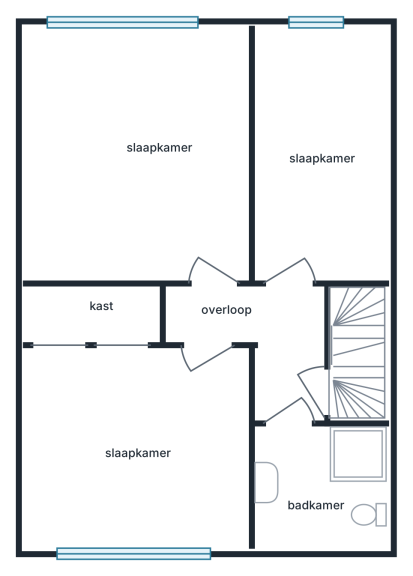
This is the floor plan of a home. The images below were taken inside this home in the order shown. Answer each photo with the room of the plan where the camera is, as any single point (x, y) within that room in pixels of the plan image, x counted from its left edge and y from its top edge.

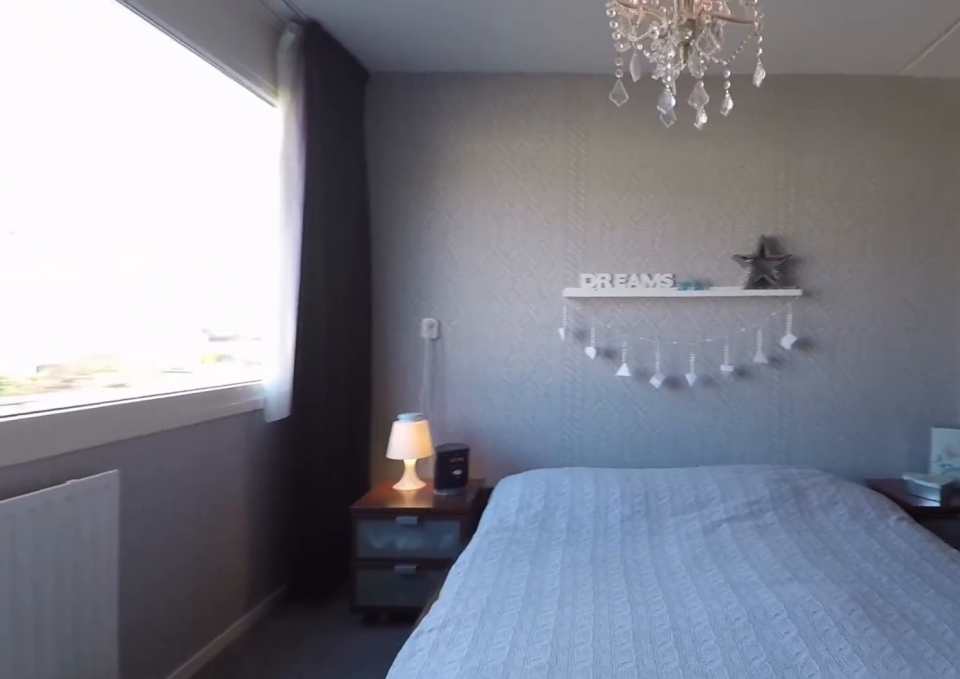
(244, 448)
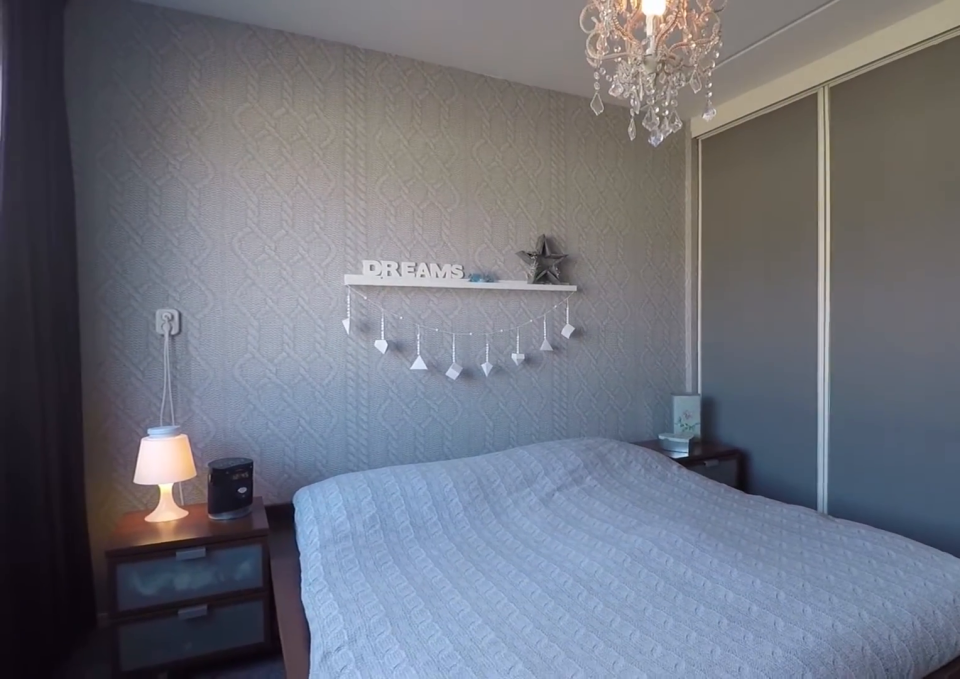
(244, 448)
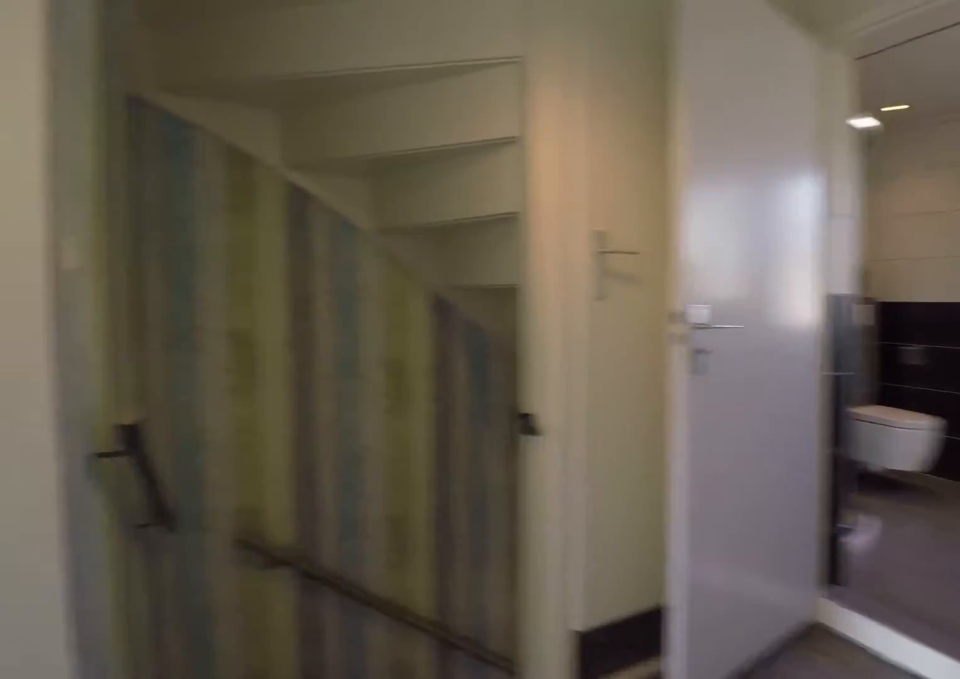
(317, 352)
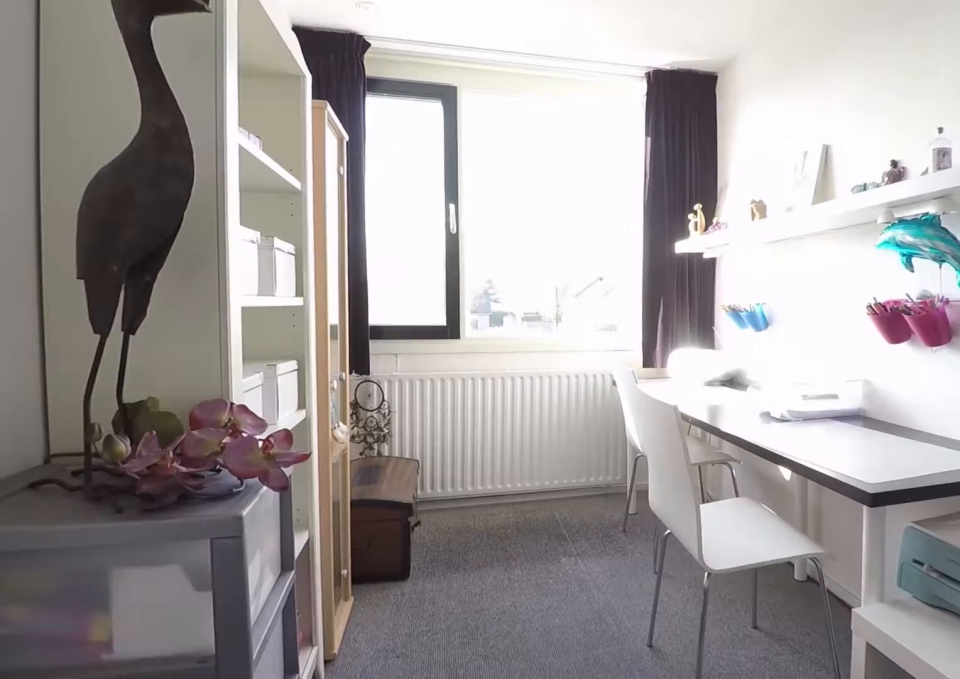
(321, 155)
